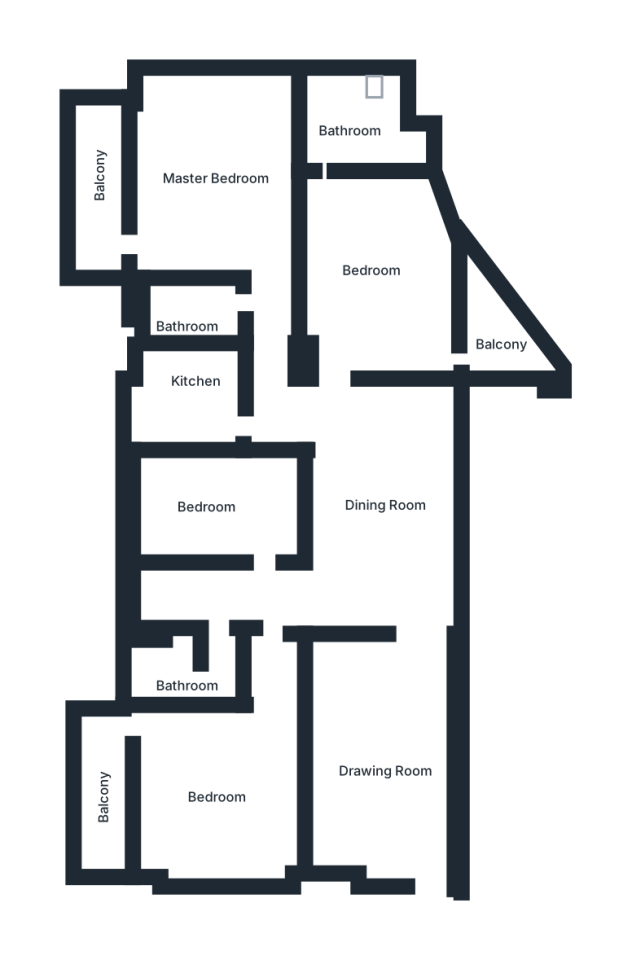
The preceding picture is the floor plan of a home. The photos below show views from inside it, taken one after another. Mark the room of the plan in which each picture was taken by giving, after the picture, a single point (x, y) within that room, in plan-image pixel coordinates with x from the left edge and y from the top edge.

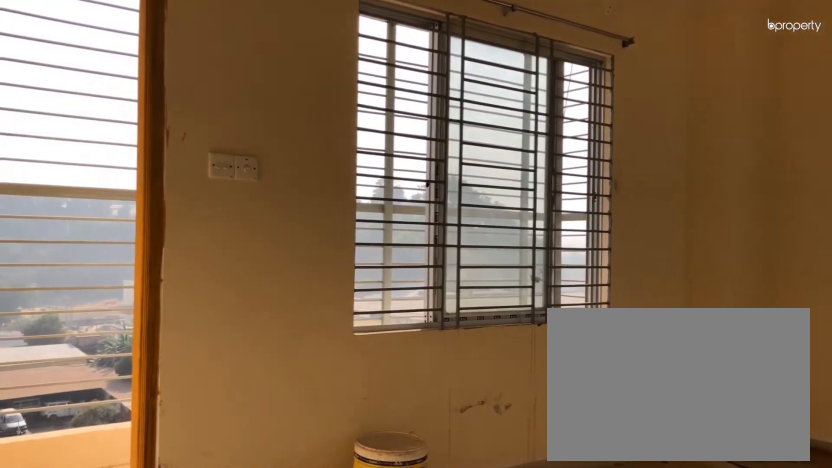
(212, 174)
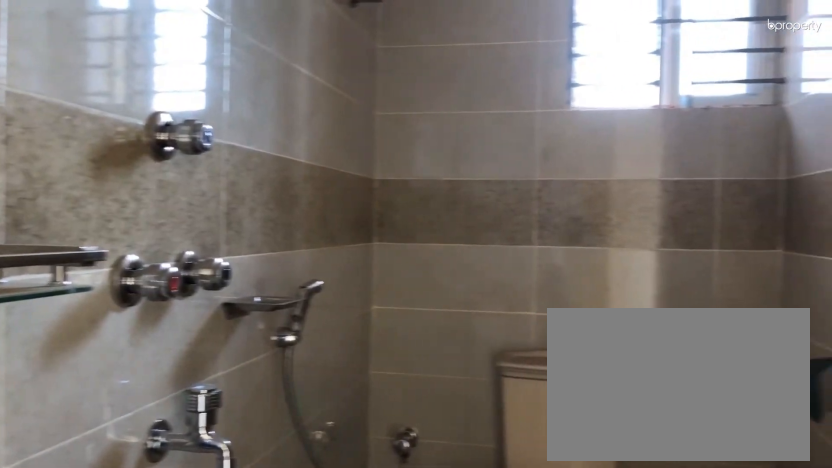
(192, 317)
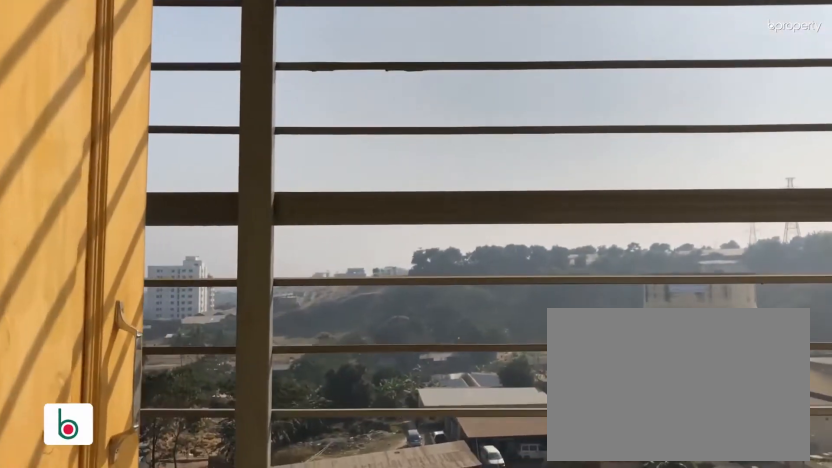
(105, 184)
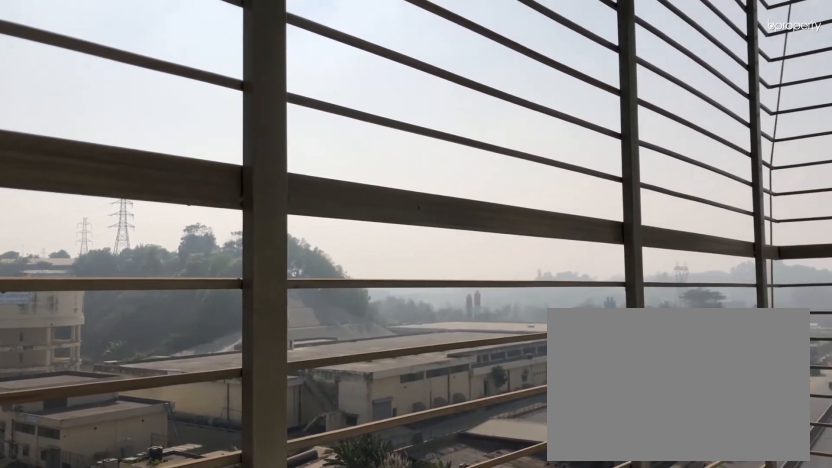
(105, 184)
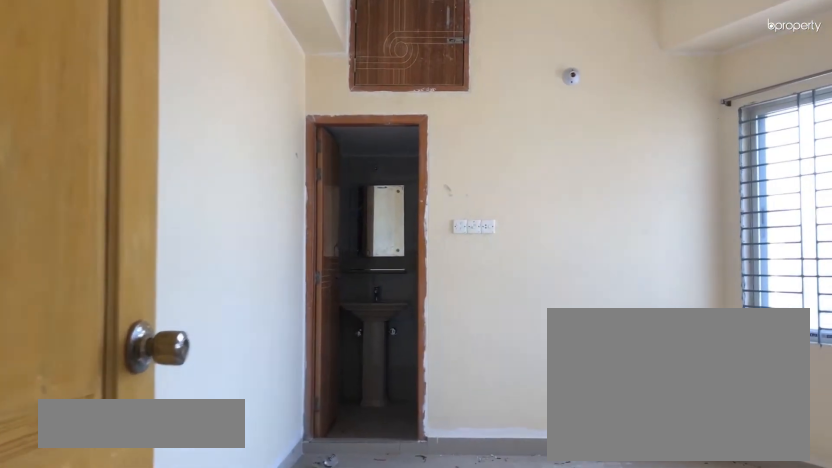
(385, 274)
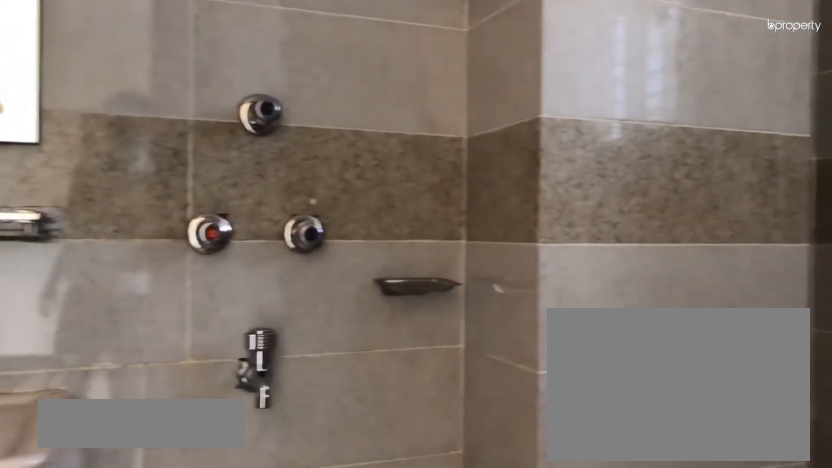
(348, 122)
